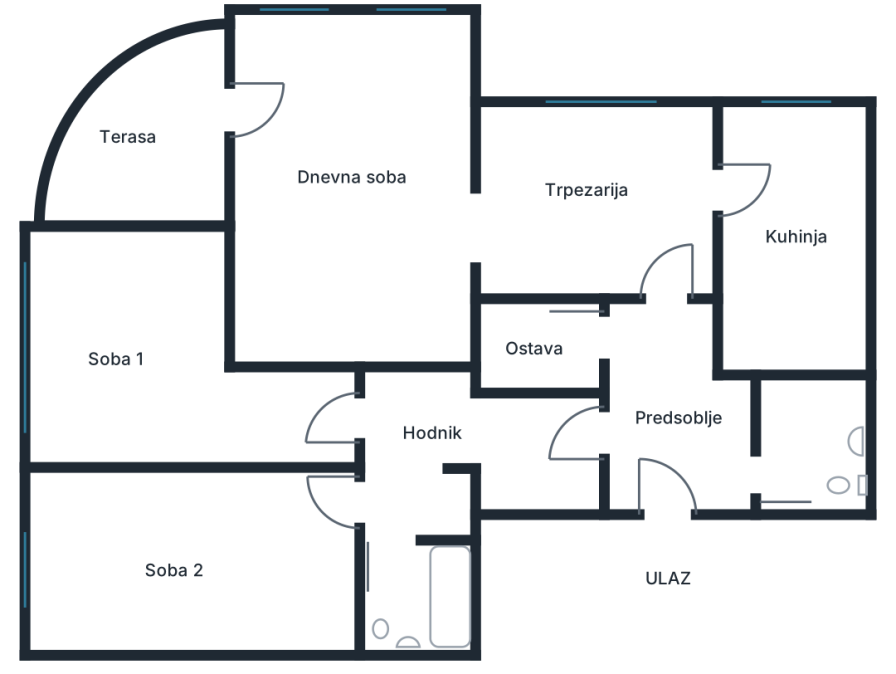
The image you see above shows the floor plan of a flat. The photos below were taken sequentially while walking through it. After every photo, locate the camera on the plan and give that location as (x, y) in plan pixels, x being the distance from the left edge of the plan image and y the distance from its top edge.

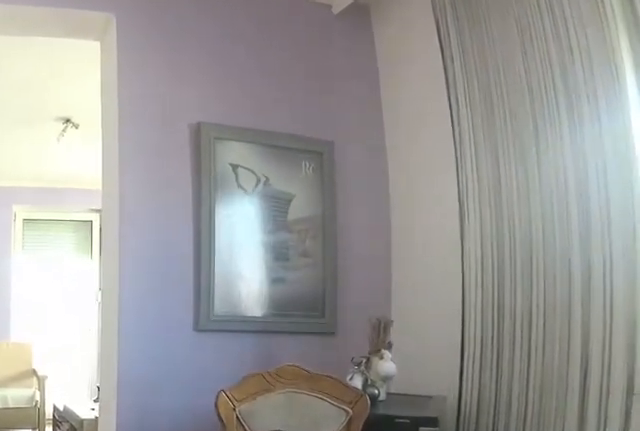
(626, 252)
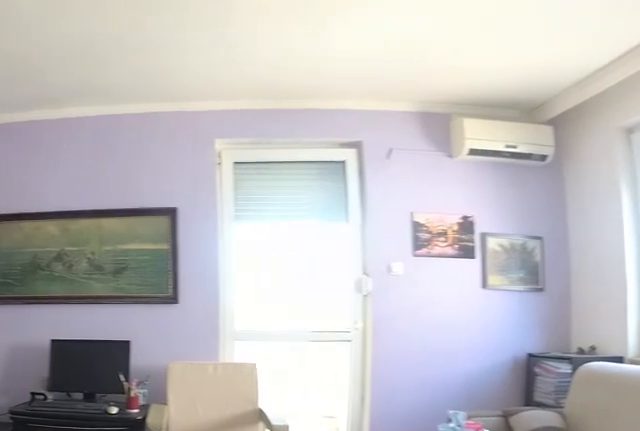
(495, 246)
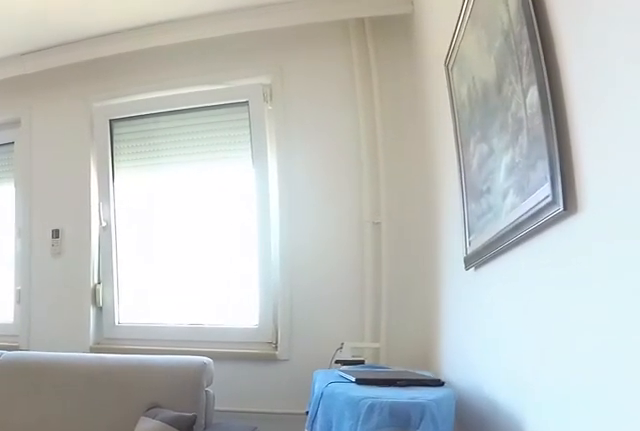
(459, 230)
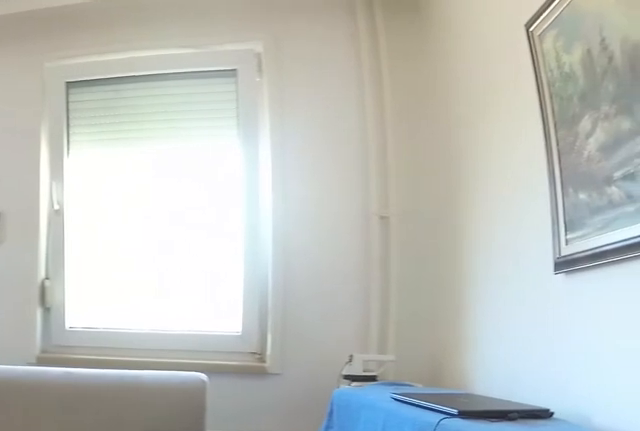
(447, 218)
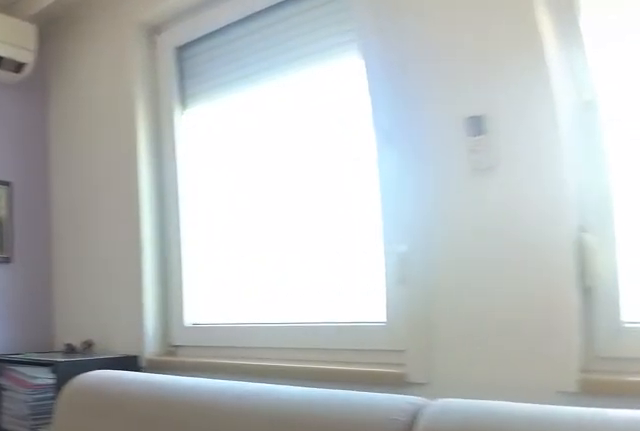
(437, 153)
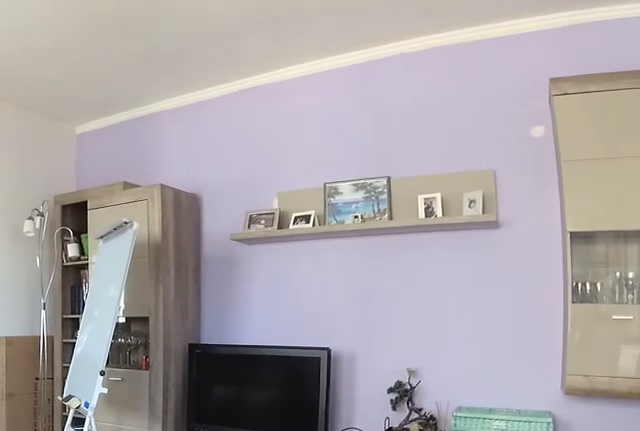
(264, 109)
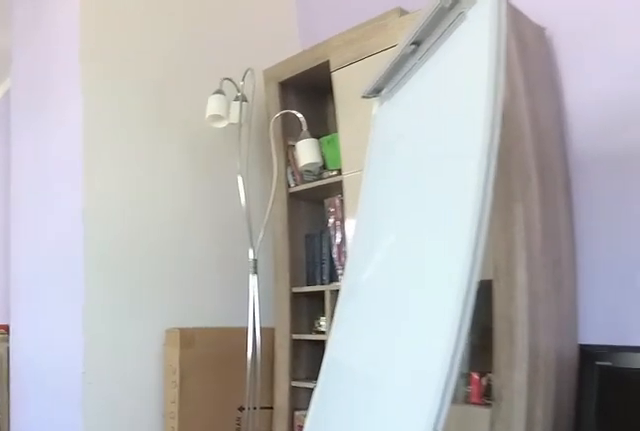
(325, 240)
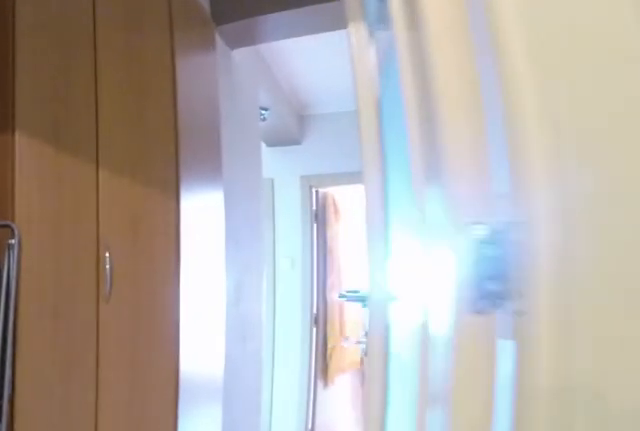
(659, 357)
